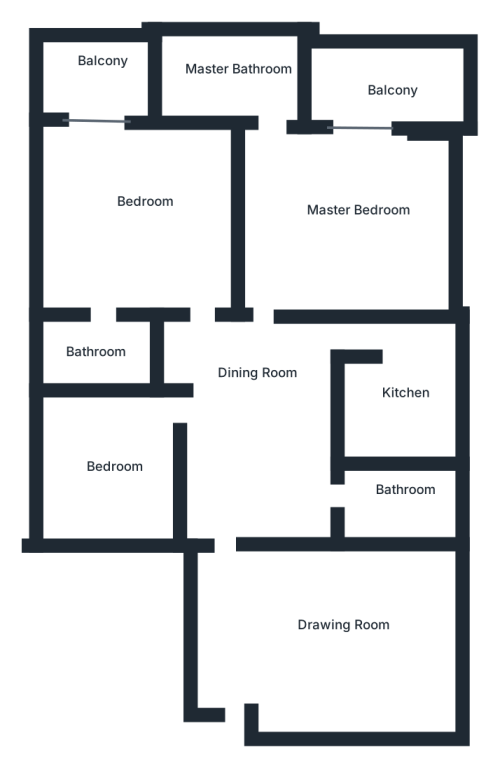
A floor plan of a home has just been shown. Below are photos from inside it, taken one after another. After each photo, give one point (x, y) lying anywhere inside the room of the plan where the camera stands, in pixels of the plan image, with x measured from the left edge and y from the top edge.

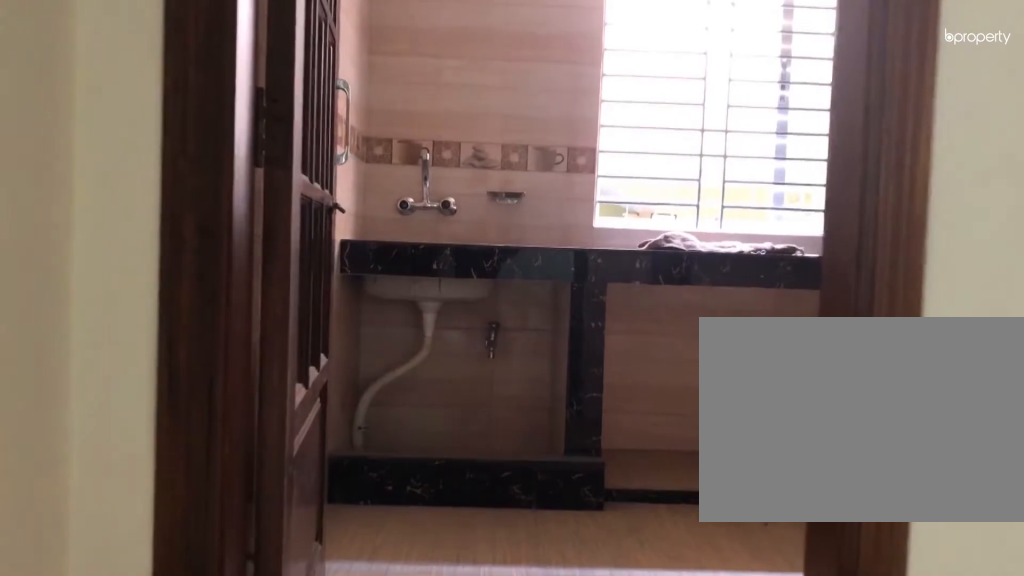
(404, 411)
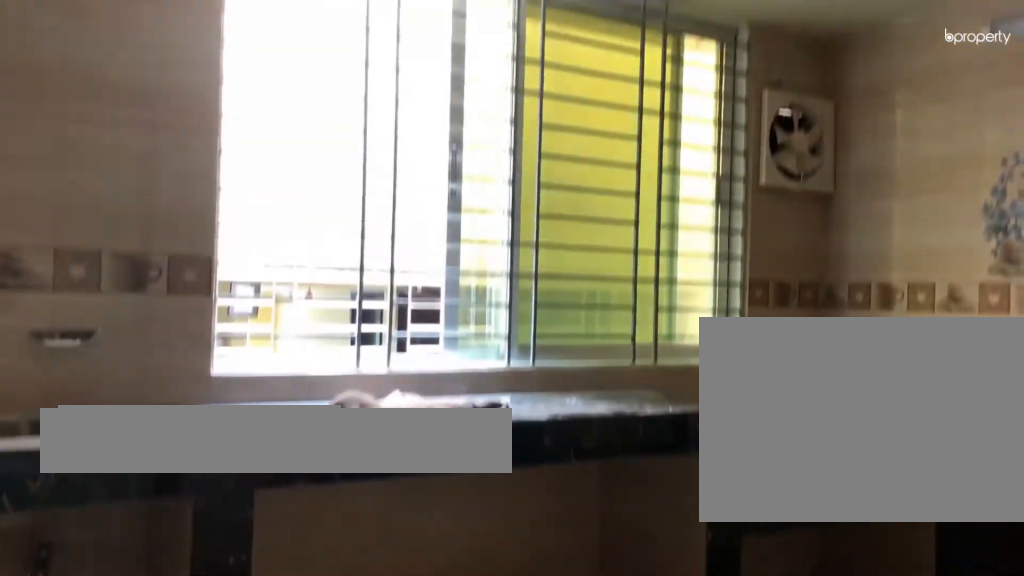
(403, 408)
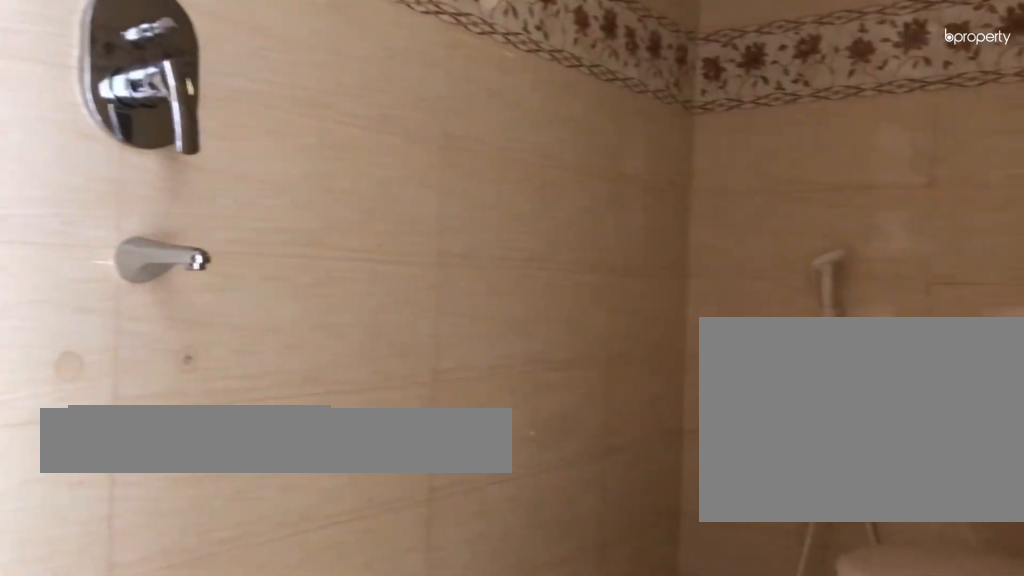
(92, 354)
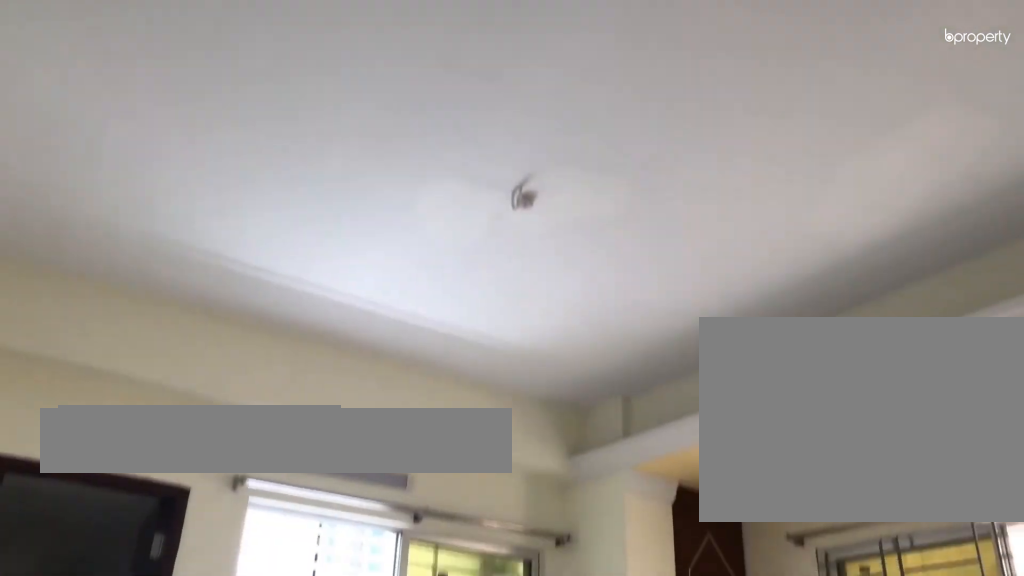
(327, 211)
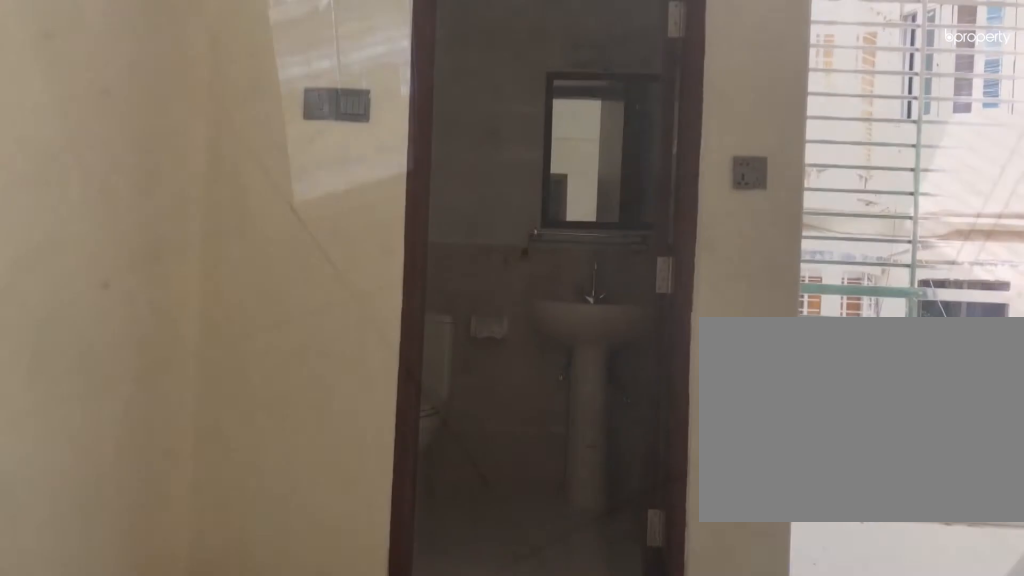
(327, 211)
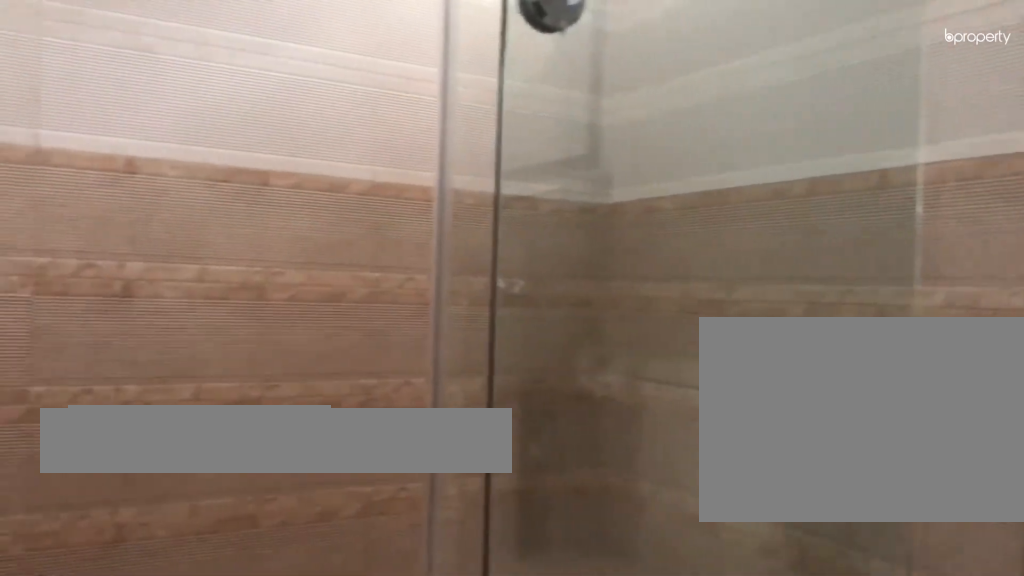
(243, 79)
